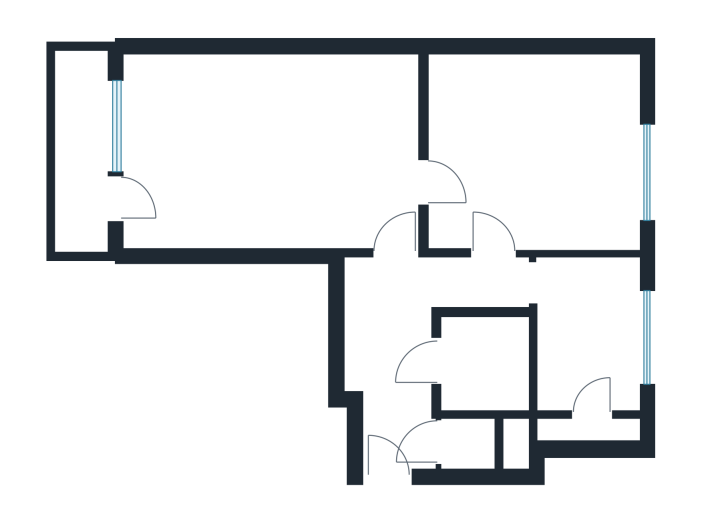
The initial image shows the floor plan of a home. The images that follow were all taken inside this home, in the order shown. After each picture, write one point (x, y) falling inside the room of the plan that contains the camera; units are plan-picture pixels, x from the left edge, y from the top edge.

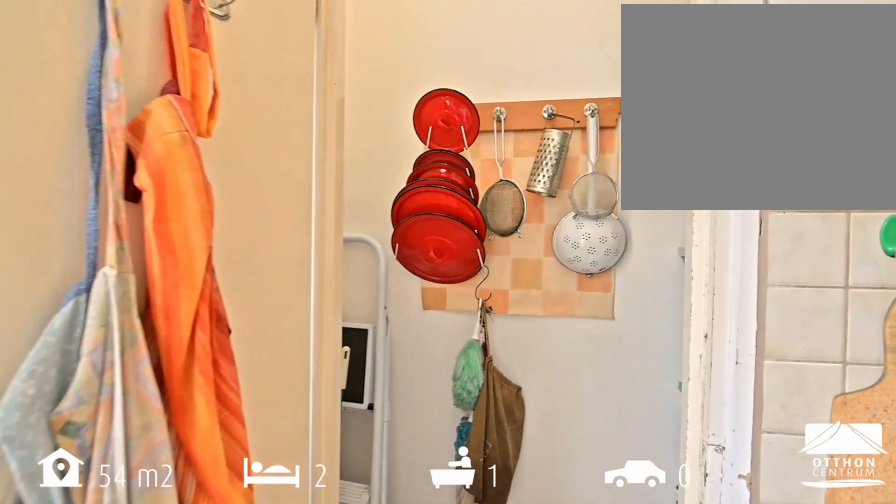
(587, 344)
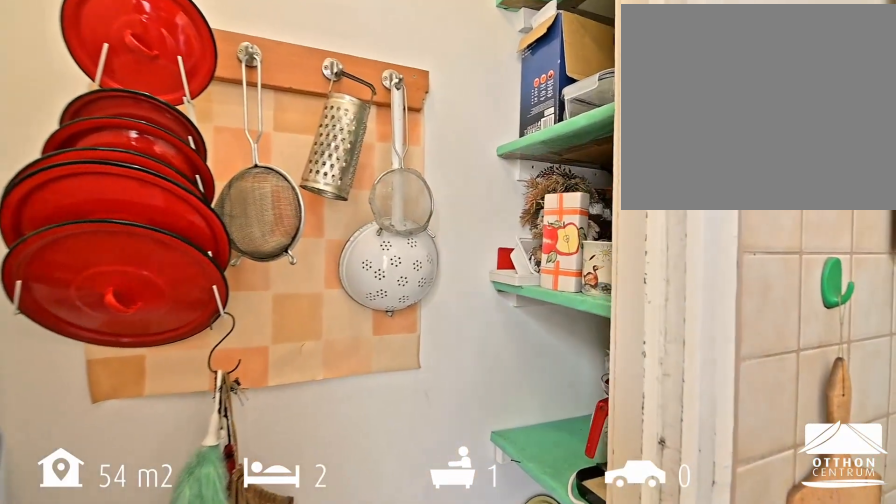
(587, 344)
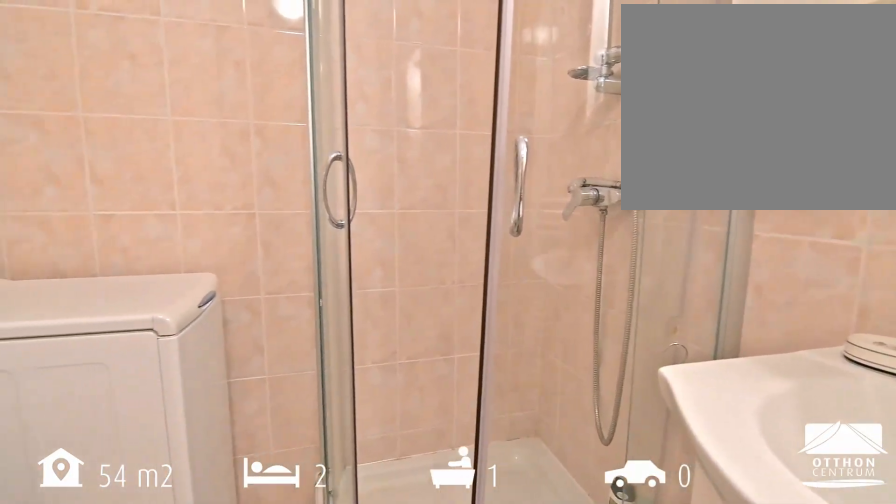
(487, 363)
